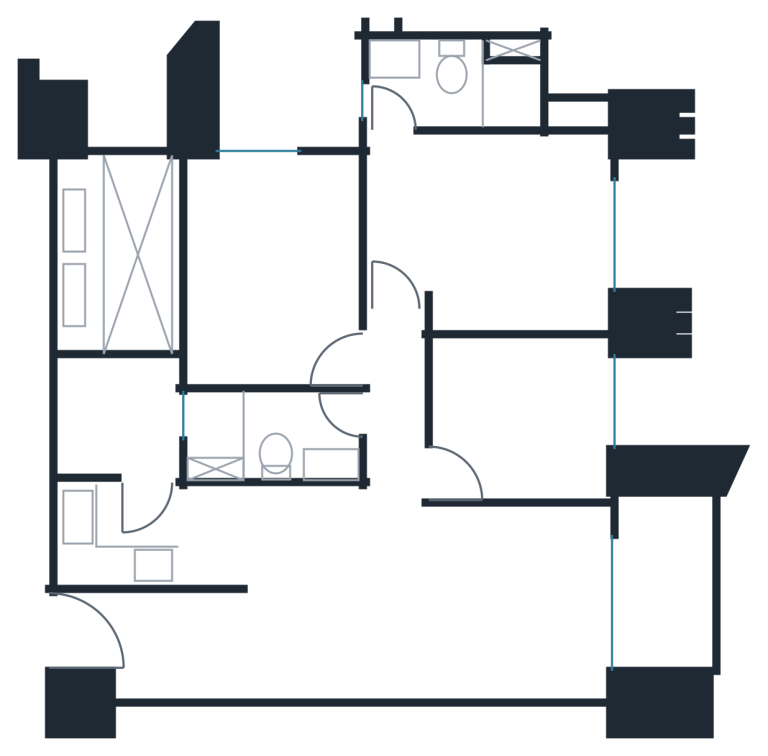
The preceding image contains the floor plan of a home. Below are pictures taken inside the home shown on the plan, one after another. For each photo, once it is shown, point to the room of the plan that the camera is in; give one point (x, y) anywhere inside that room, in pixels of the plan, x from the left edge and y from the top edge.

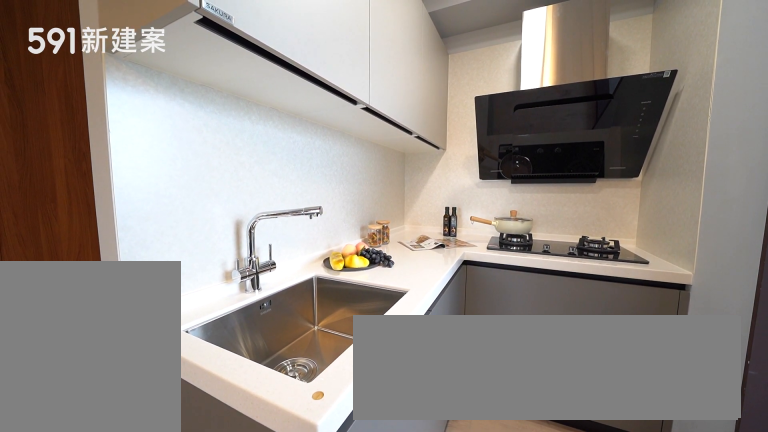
(154, 537)
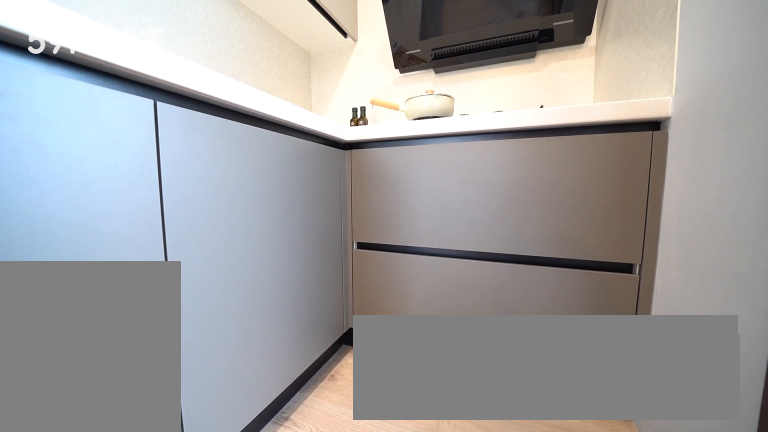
(154, 537)
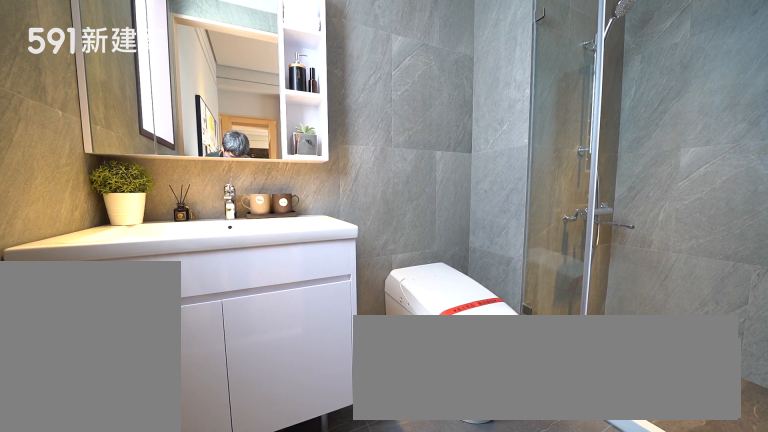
(454, 79)
